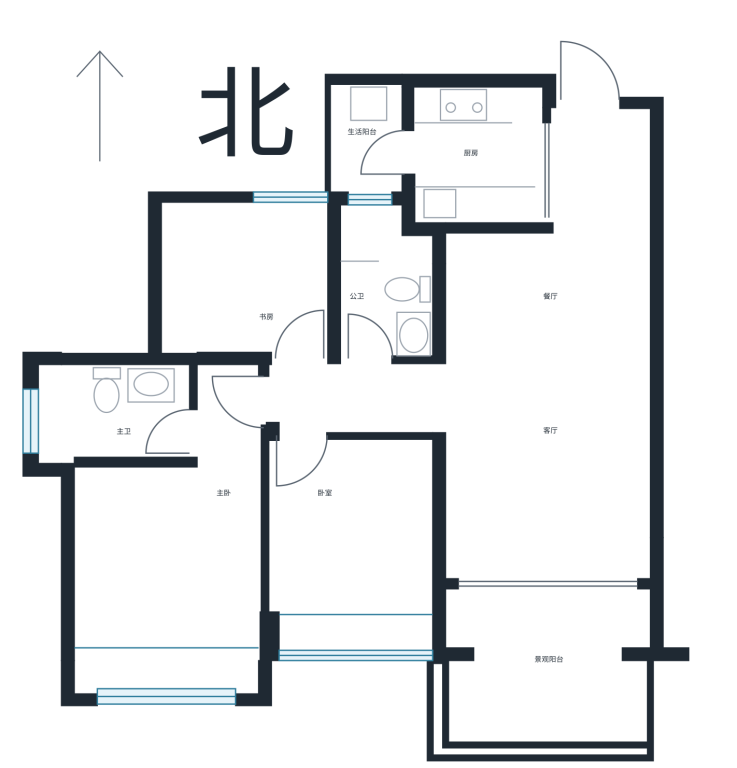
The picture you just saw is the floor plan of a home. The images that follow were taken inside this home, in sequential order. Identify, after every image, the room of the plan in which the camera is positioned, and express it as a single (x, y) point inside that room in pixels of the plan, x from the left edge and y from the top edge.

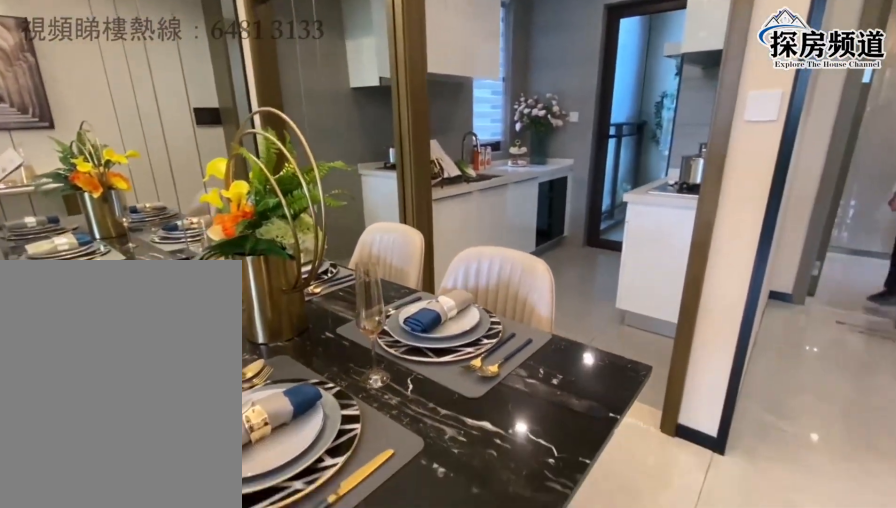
(500, 310)
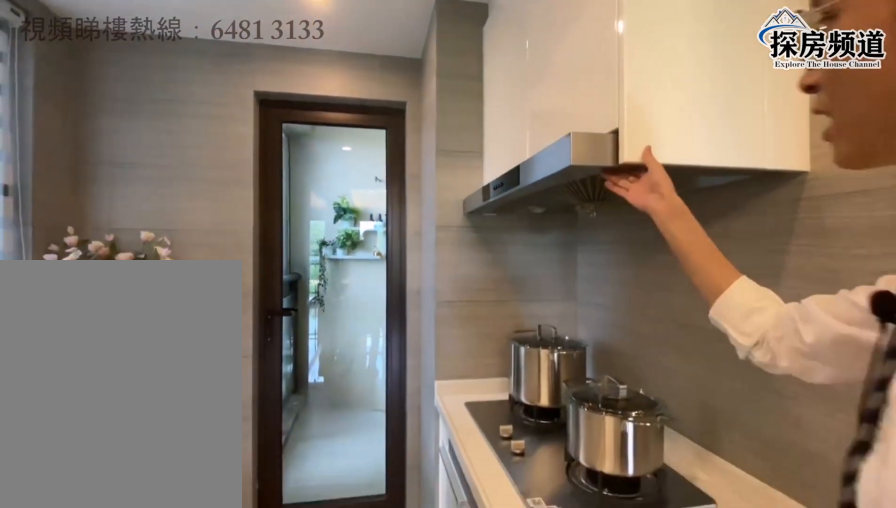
(496, 170)
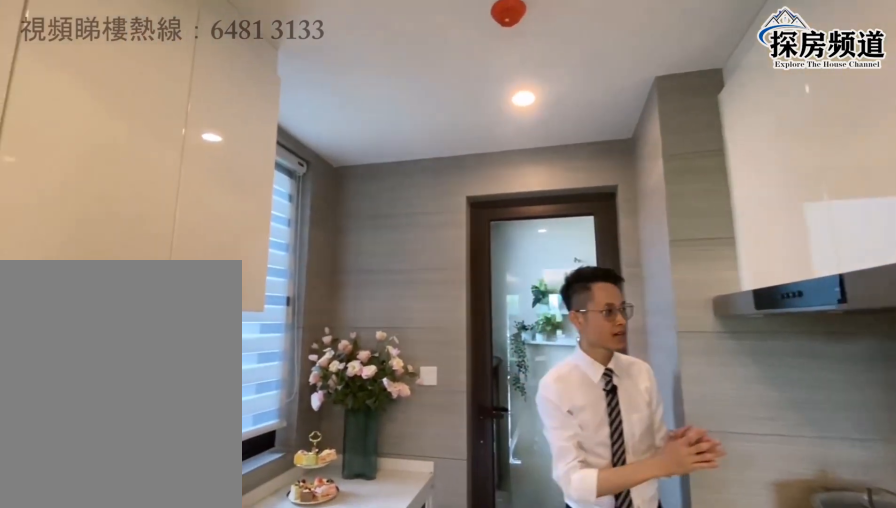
(497, 170)
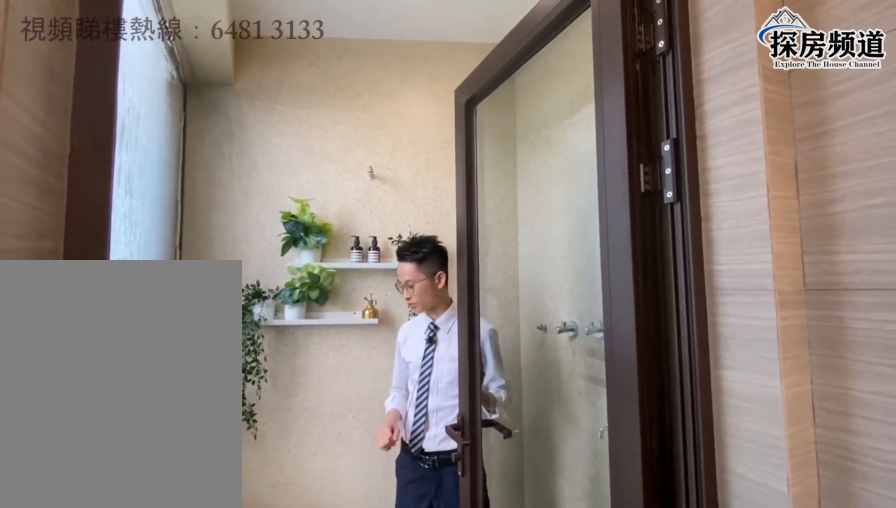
(374, 145)
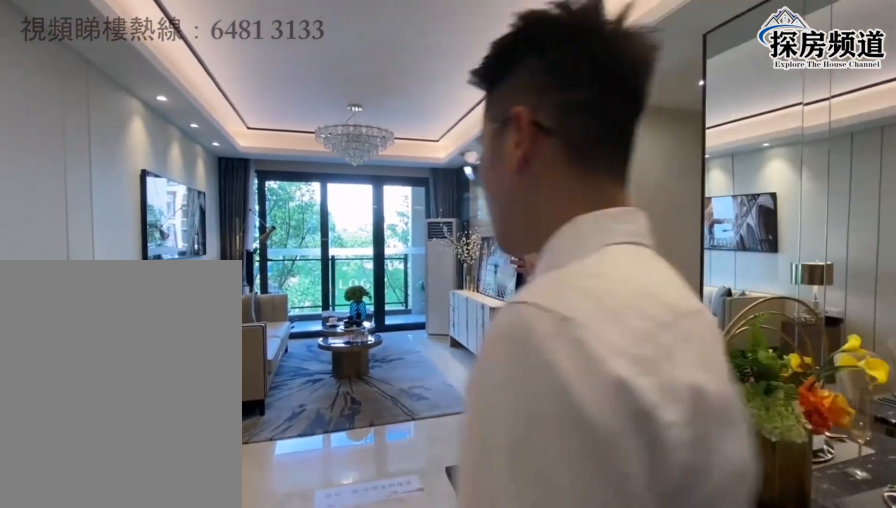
(547, 465)
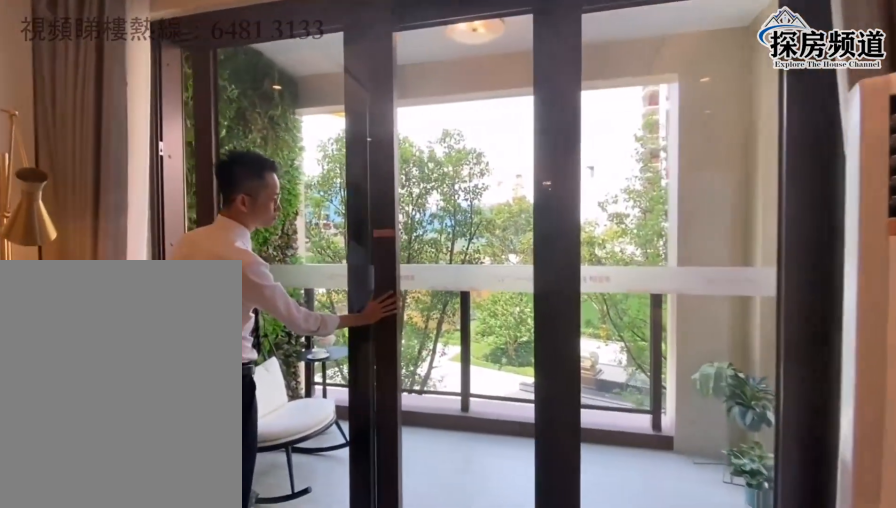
(546, 466)
